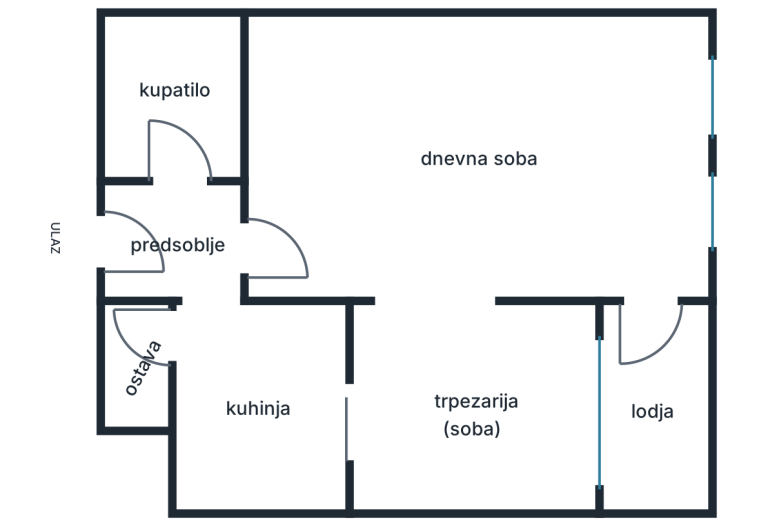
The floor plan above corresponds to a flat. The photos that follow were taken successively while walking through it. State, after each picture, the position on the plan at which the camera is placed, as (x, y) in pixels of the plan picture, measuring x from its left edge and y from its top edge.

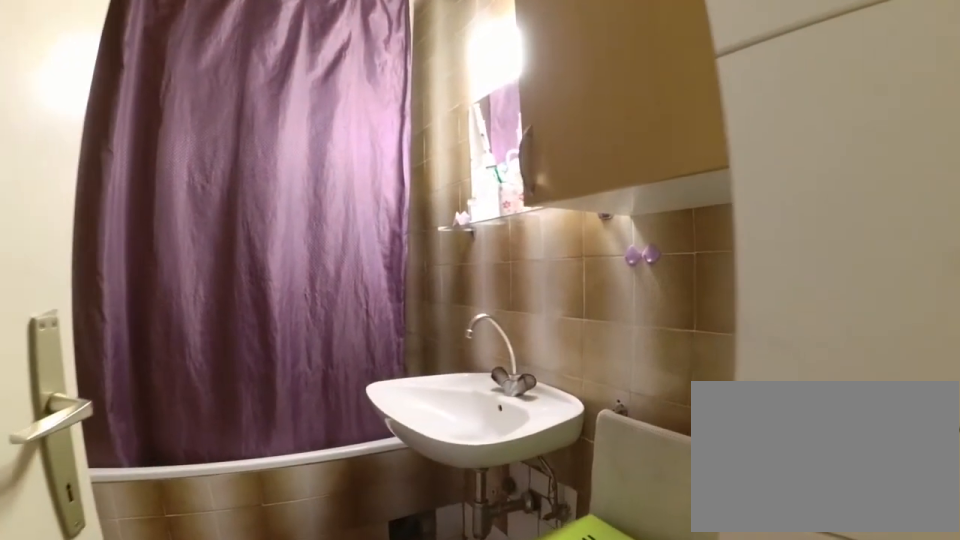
(189, 182)
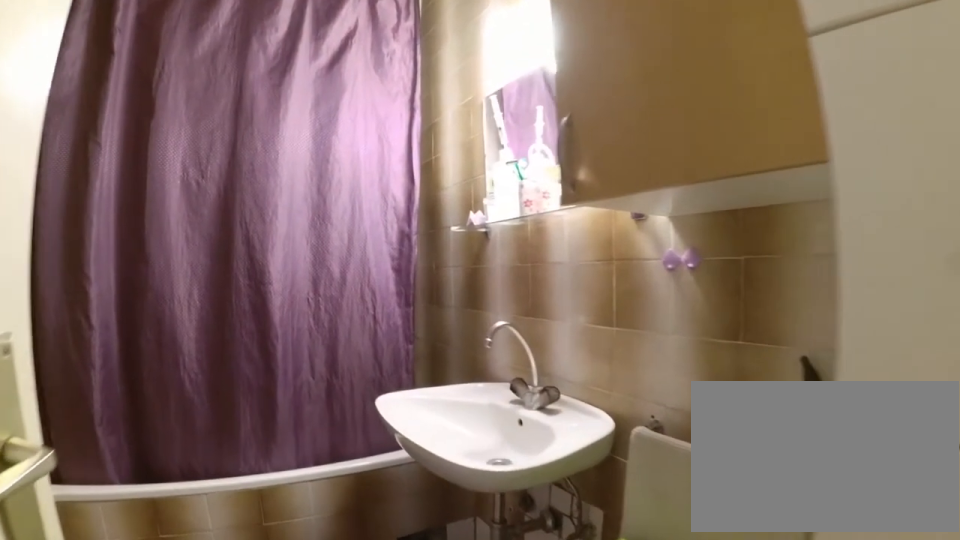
(190, 170)
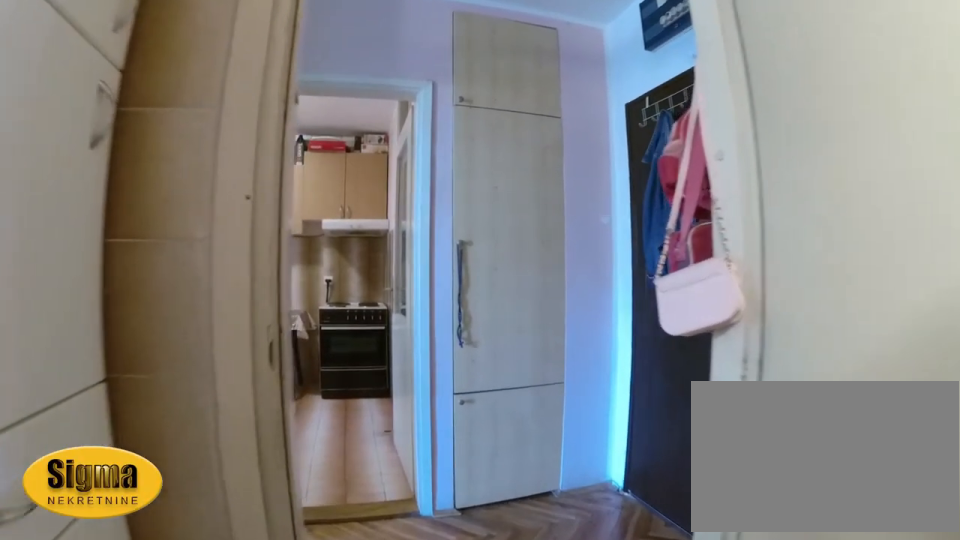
(174, 104)
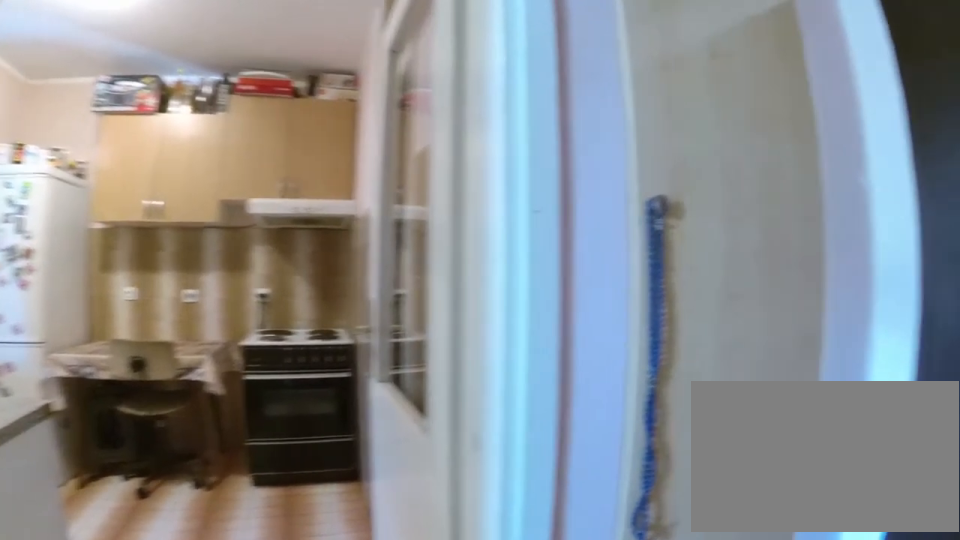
(182, 247)
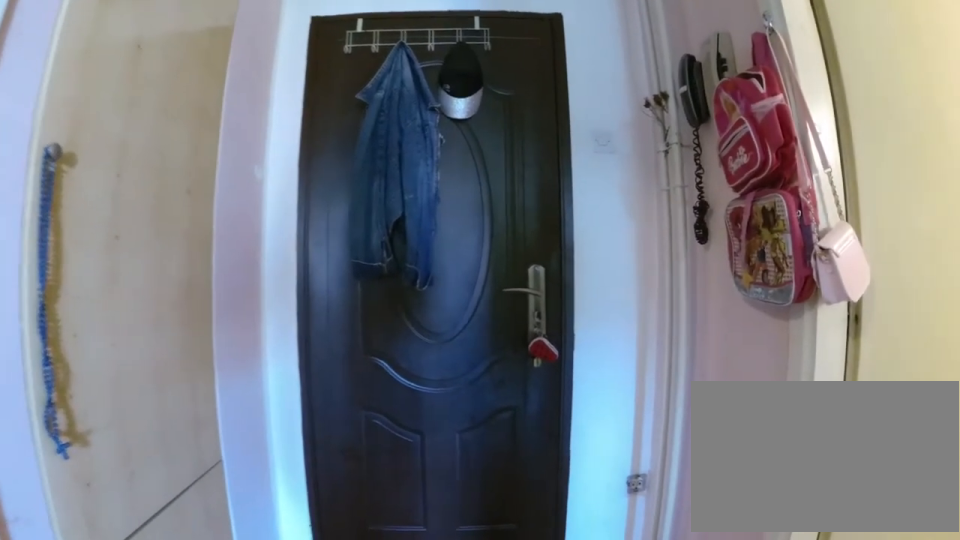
(195, 242)
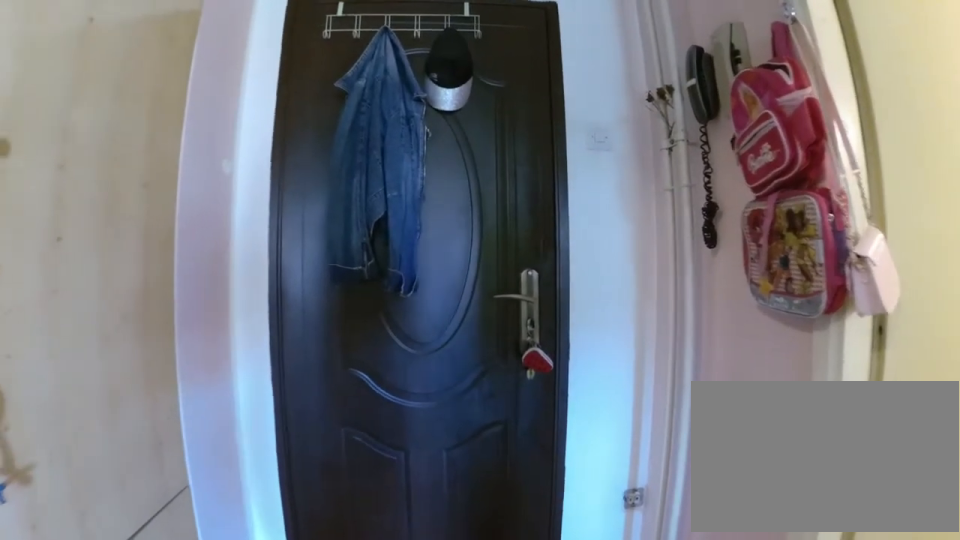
(183, 241)
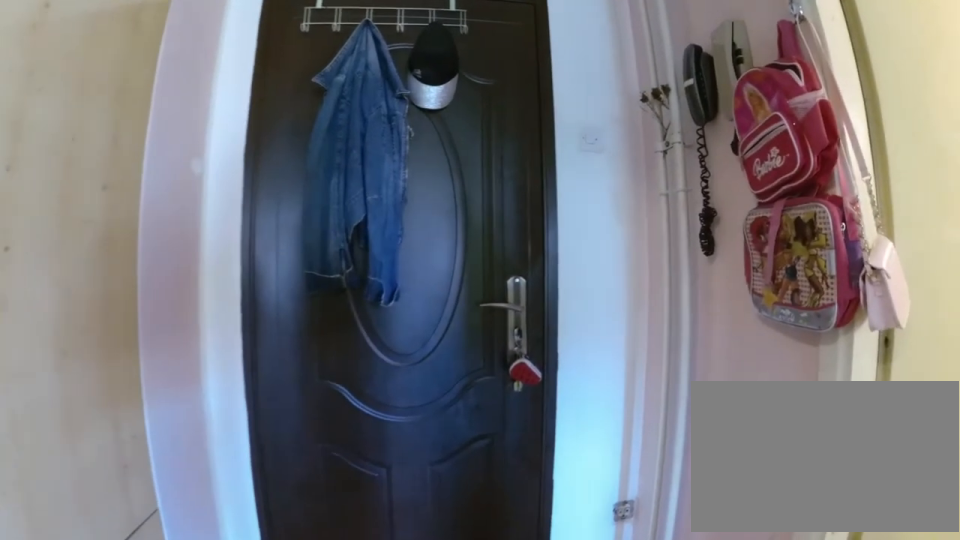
(168, 241)
